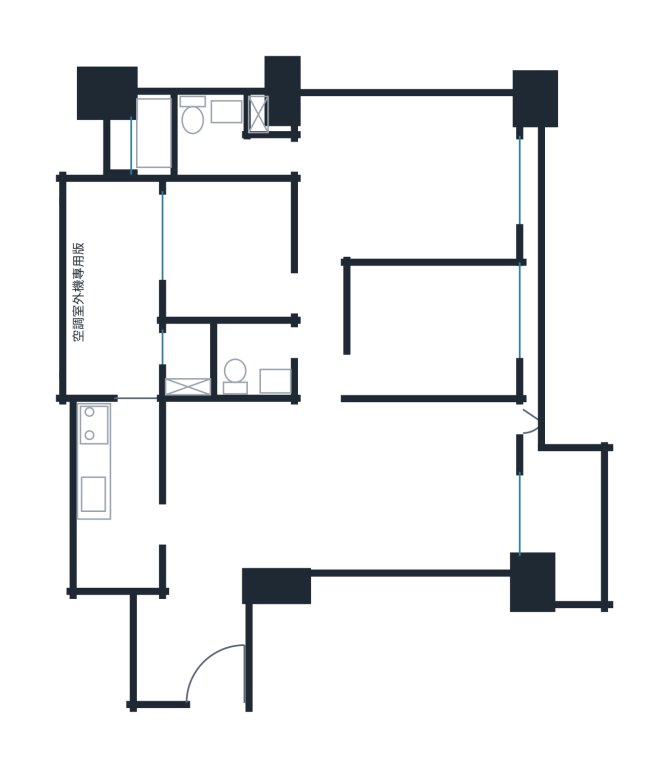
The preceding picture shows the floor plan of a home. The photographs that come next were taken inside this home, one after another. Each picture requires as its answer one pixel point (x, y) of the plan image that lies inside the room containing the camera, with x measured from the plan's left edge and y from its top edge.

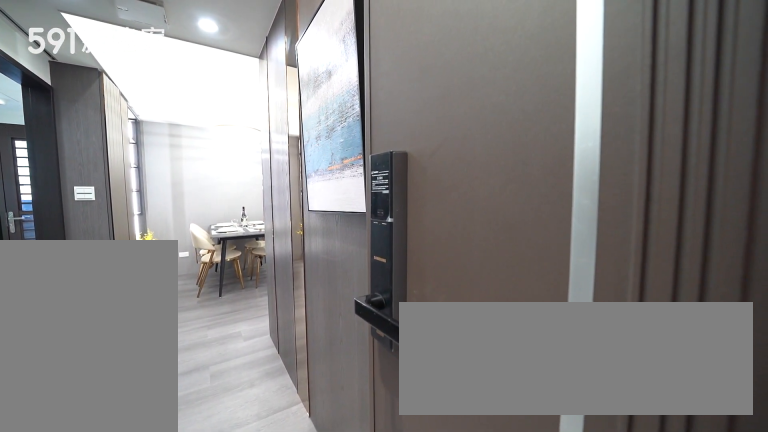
(193, 651)
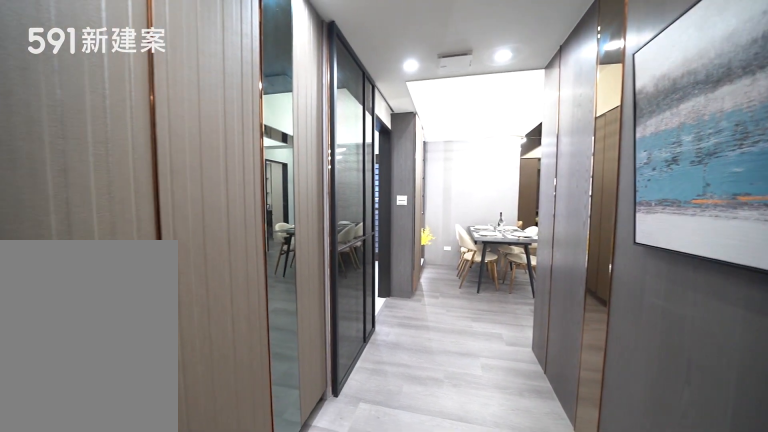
(193, 651)
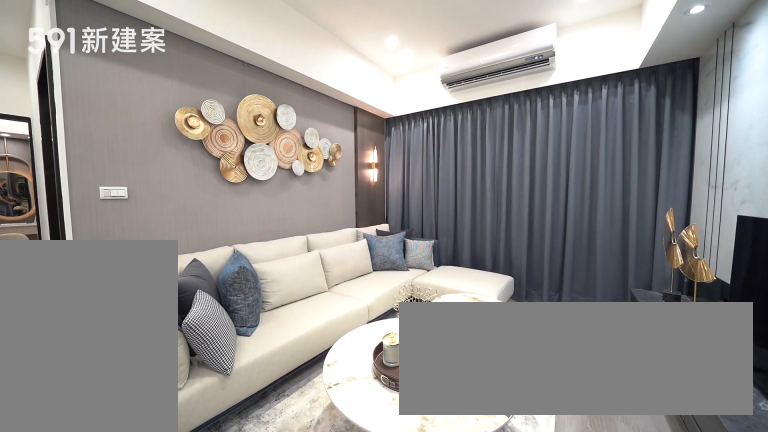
(437, 484)
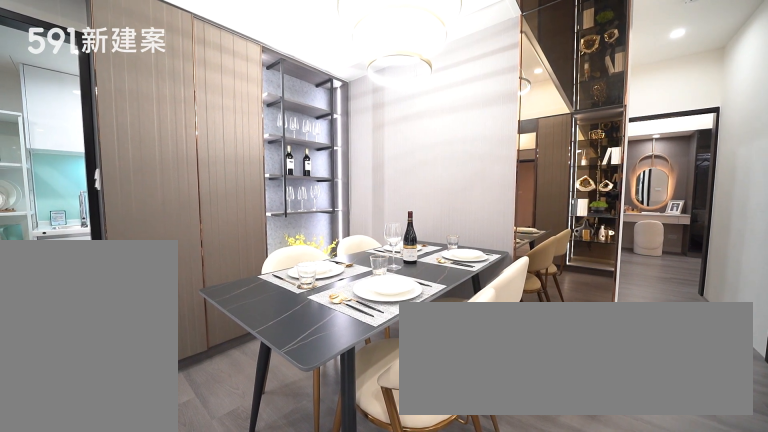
(249, 463)
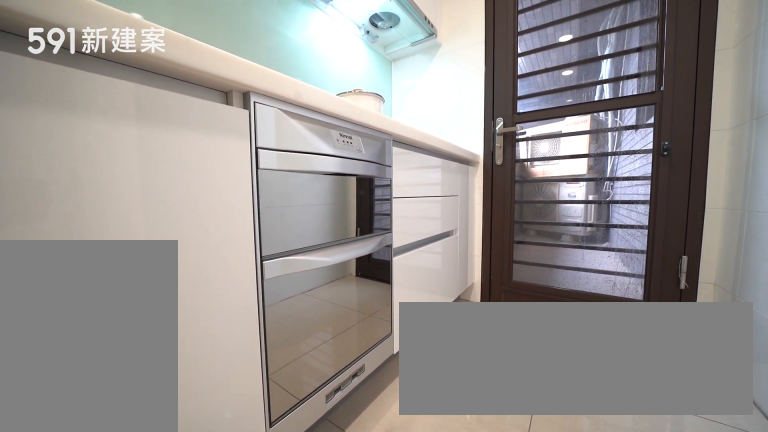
(118, 494)
